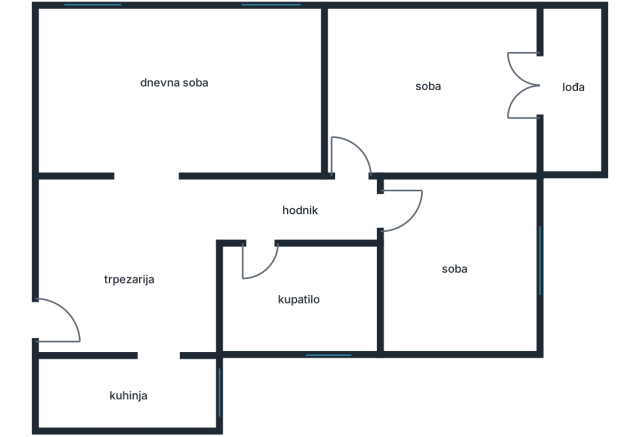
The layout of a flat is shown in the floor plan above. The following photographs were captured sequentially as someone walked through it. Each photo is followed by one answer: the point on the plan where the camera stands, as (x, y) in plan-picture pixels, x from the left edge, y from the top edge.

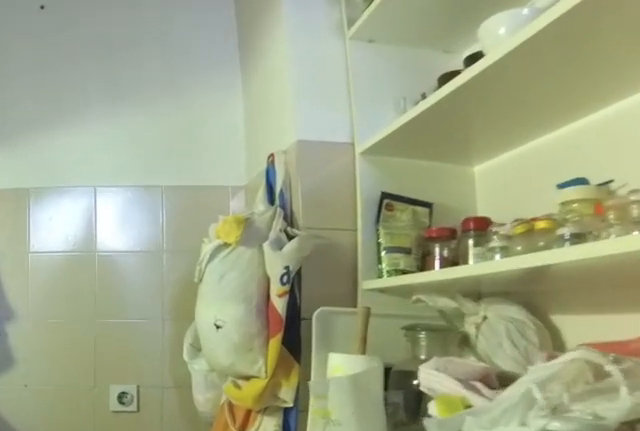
(120, 385)
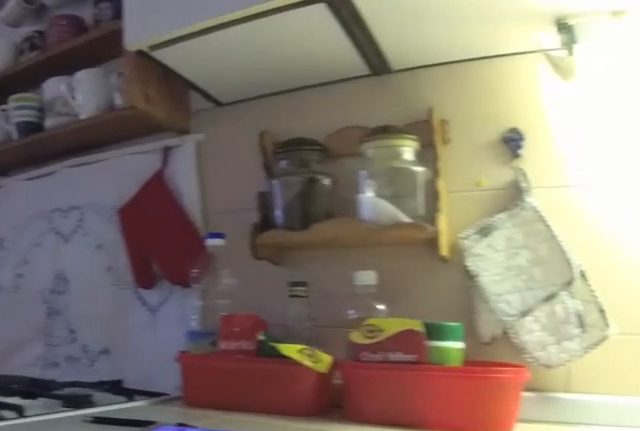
(60, 375)
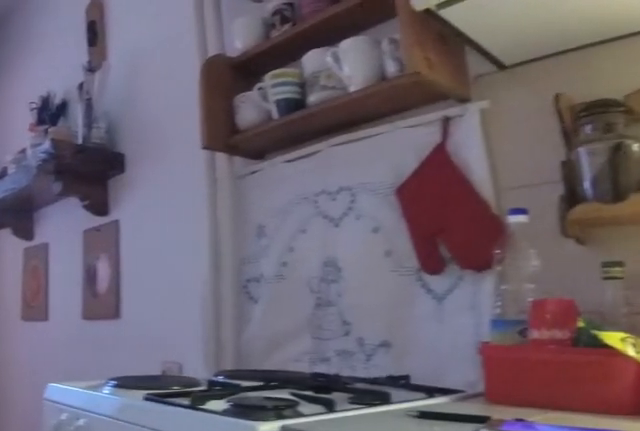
(56, 382)
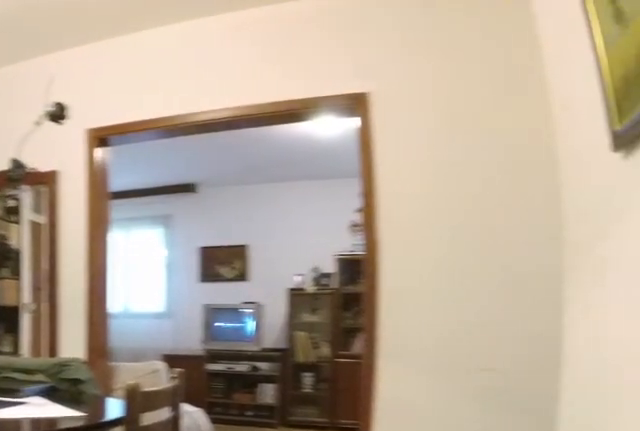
(161, 345)
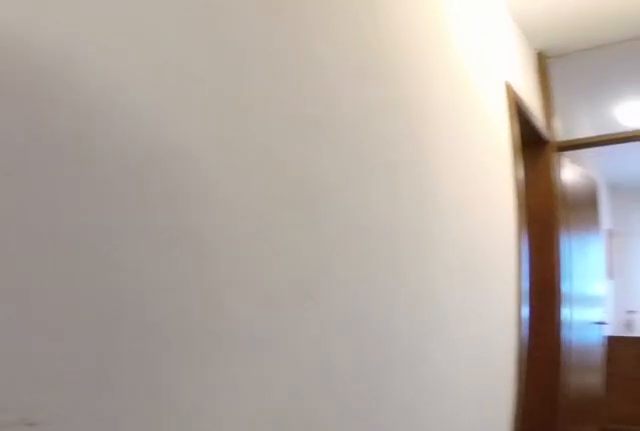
(177, 246)
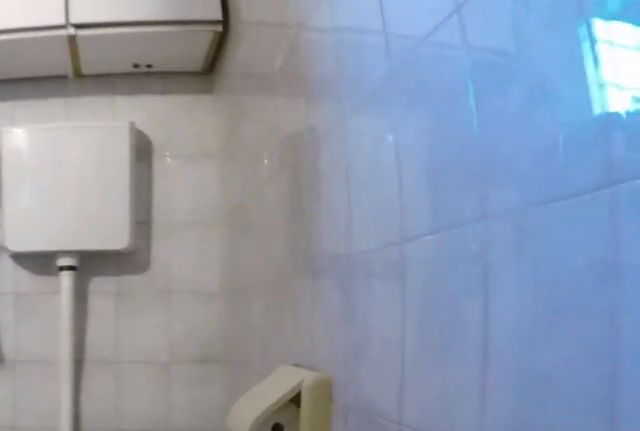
(266, 240)
